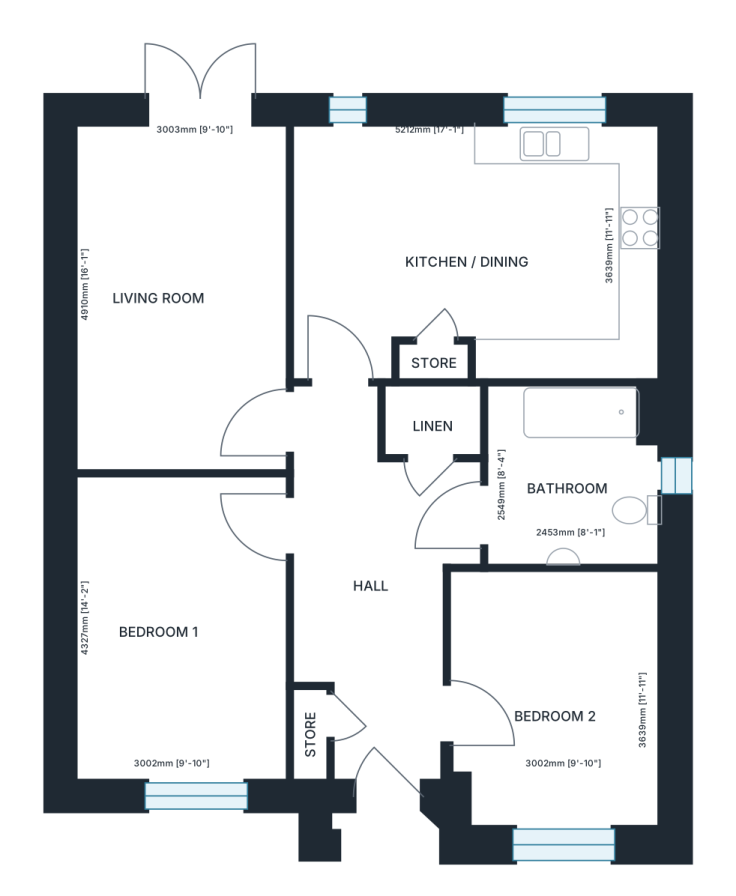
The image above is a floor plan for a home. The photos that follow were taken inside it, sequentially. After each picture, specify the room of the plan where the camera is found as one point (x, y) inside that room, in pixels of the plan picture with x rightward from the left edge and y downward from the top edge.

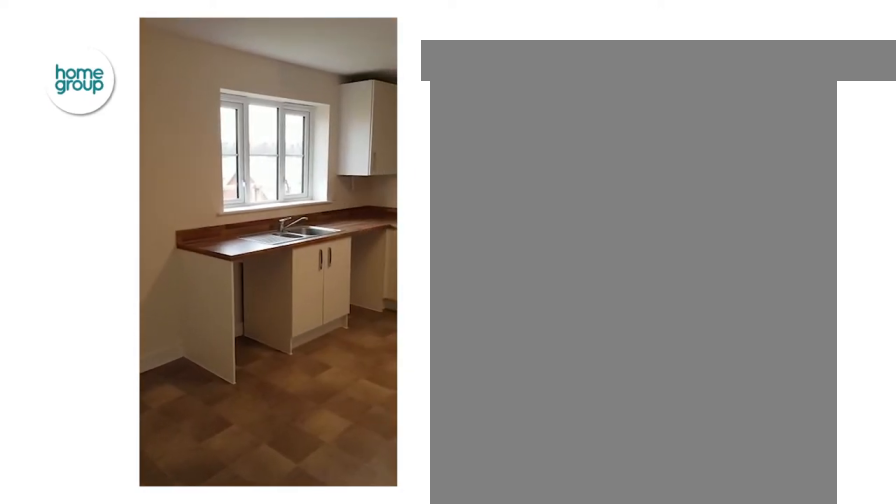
(476, 250)
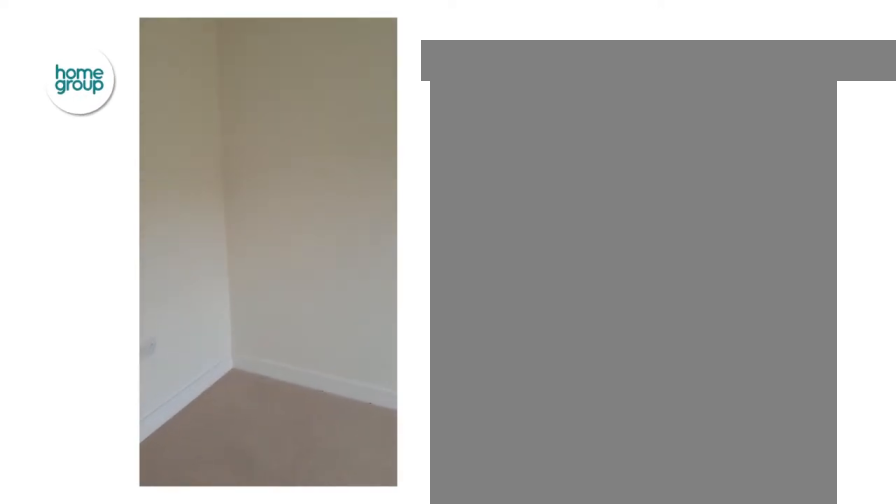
(559, 699)
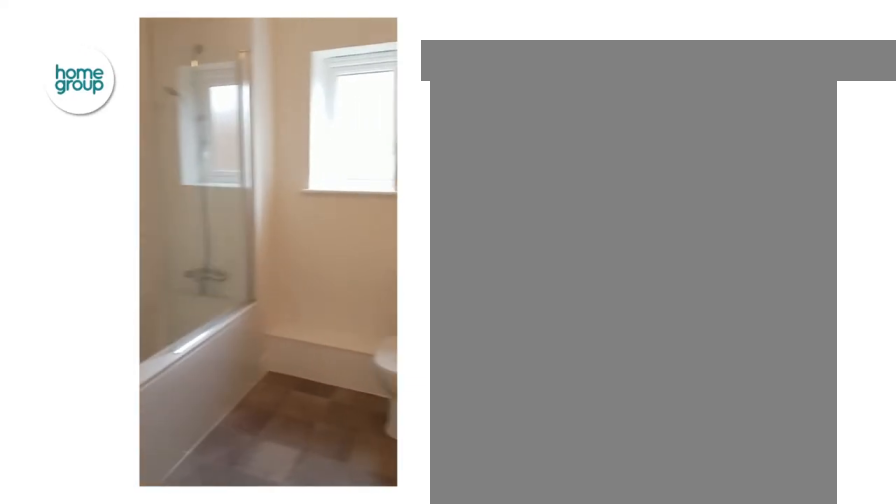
(572, 476)
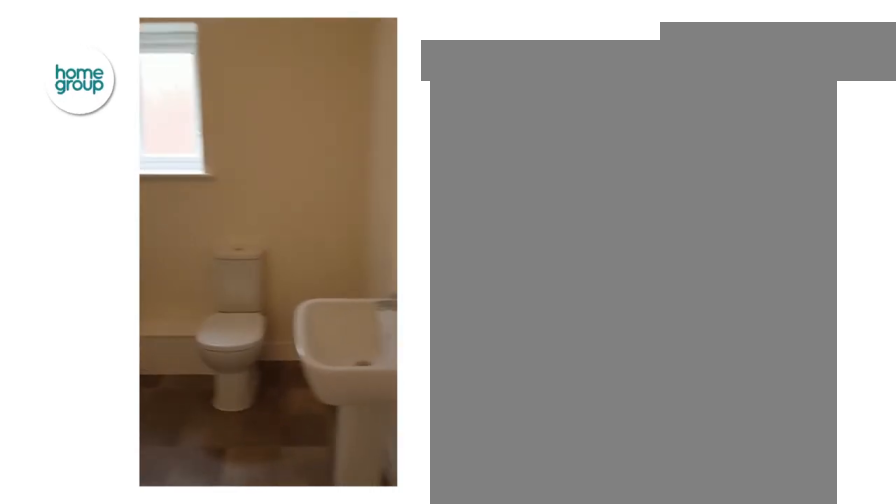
(572, 476)
